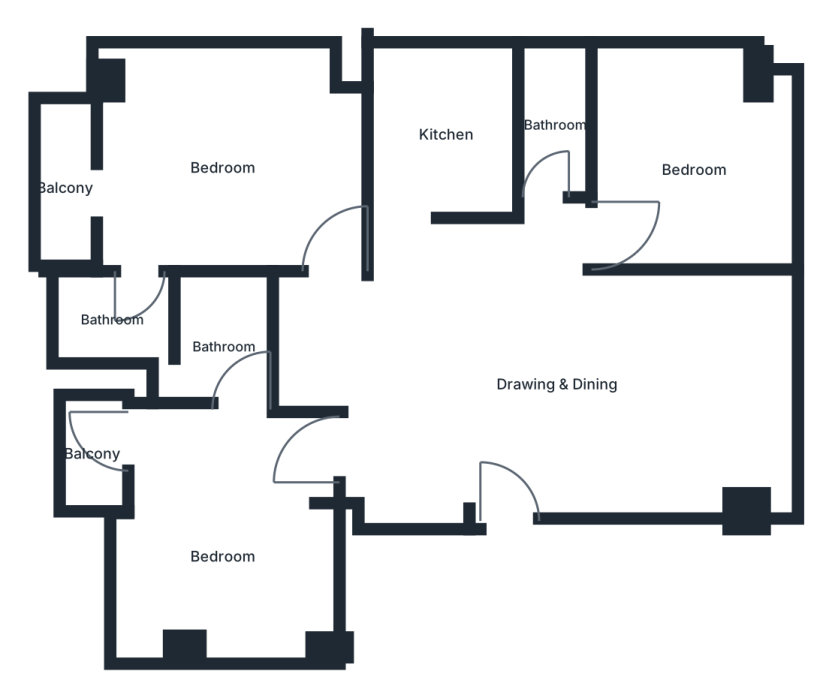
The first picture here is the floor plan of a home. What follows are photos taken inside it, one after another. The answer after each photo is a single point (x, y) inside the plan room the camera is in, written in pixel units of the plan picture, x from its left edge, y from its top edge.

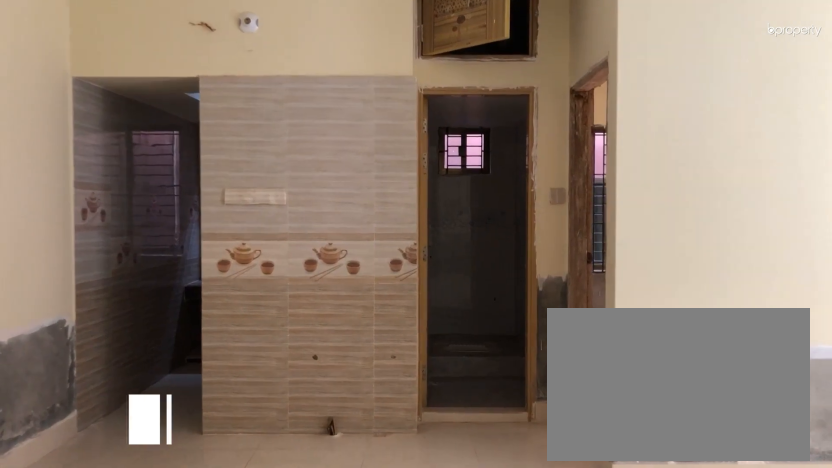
(553, 383)
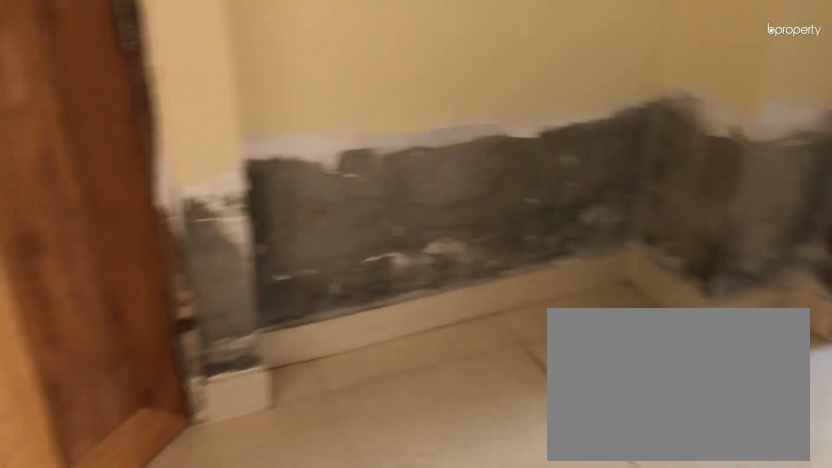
(553, 383)
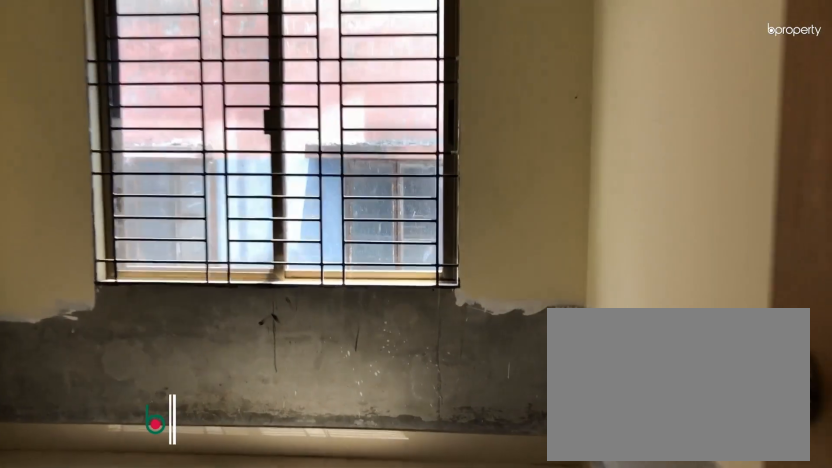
(696, 169)
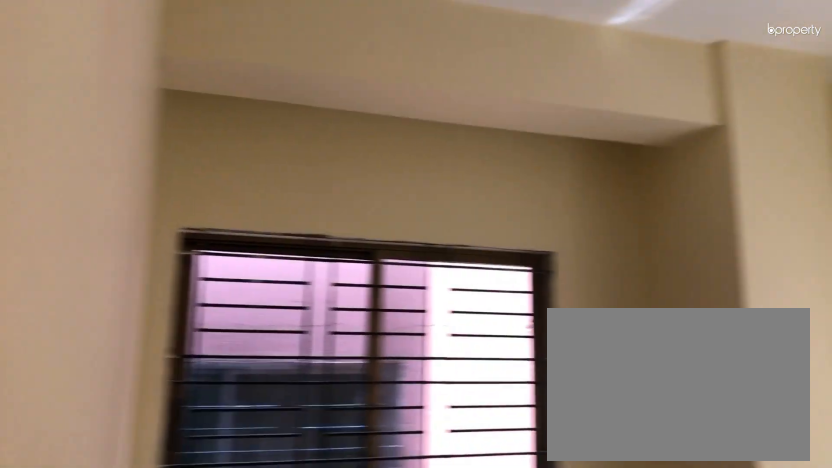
(696, 169)
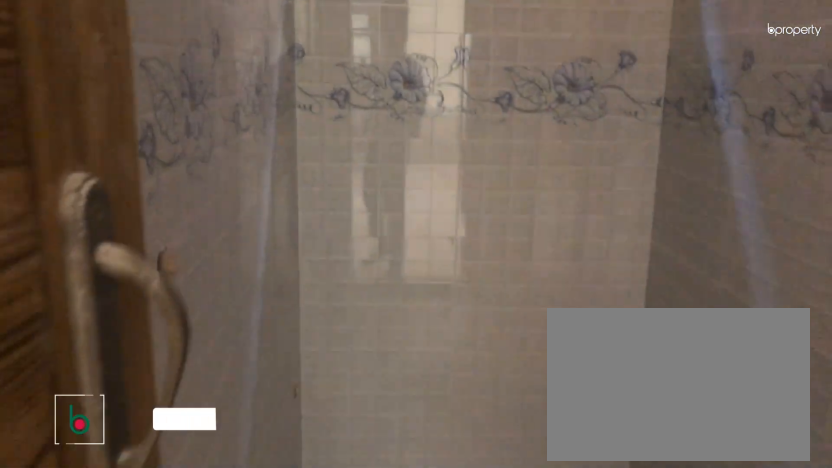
(557, 124)
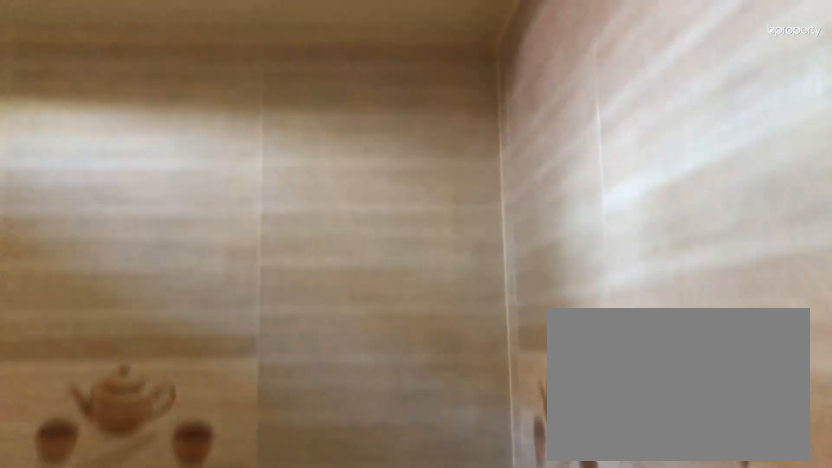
(447, 134)
